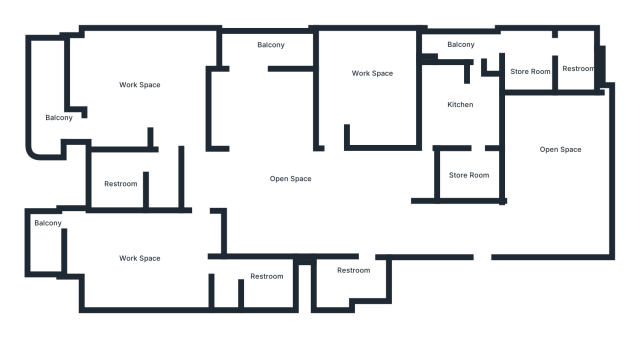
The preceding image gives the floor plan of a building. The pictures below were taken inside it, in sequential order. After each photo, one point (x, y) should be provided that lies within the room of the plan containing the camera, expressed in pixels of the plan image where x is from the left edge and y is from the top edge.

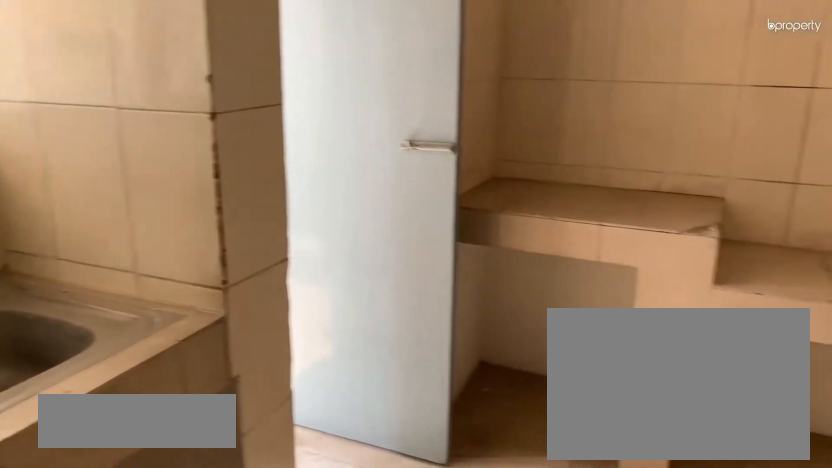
(469, 112)
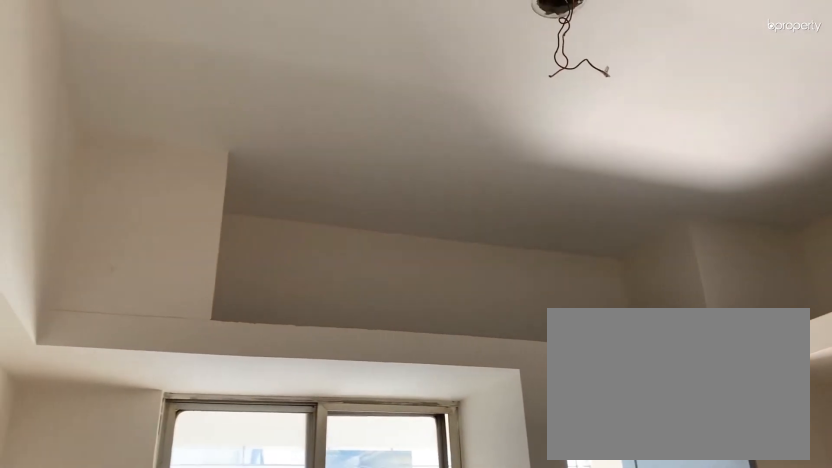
(469, 112)
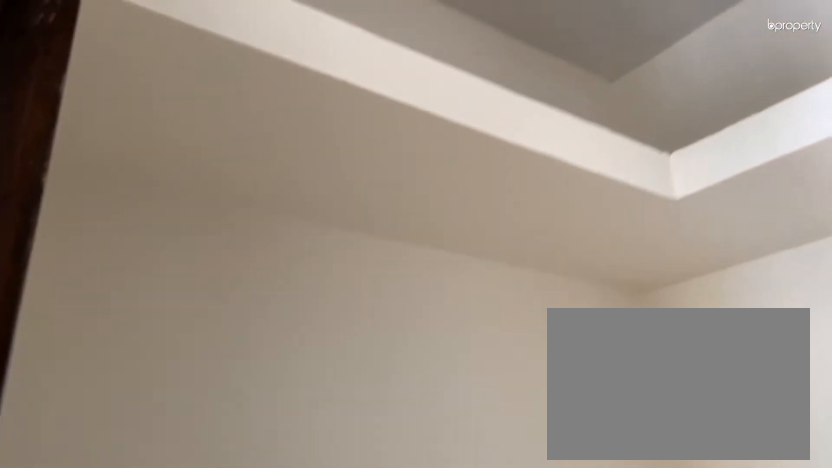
(470, 177)
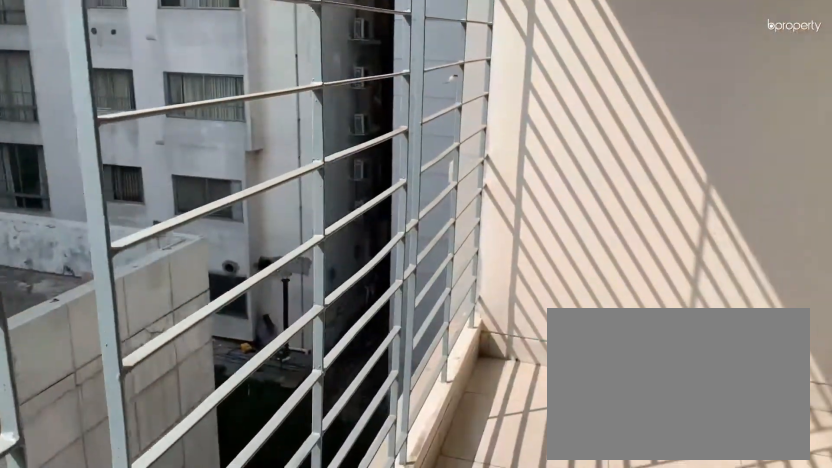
(262, 46)
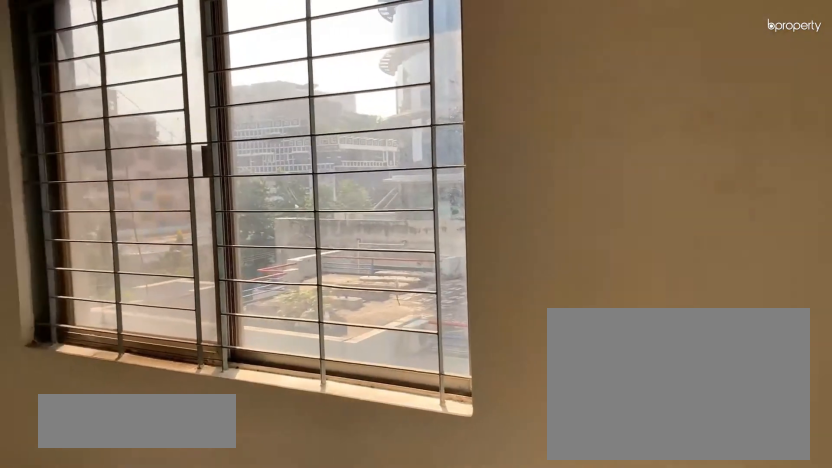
(151, 89)
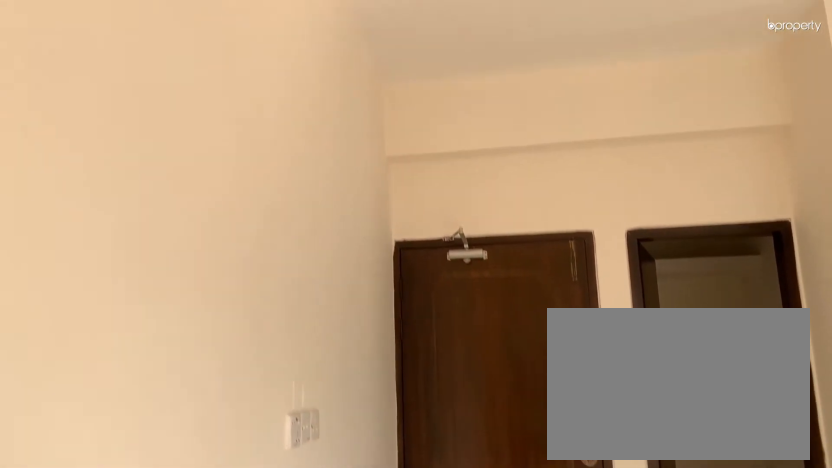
(151, 89)
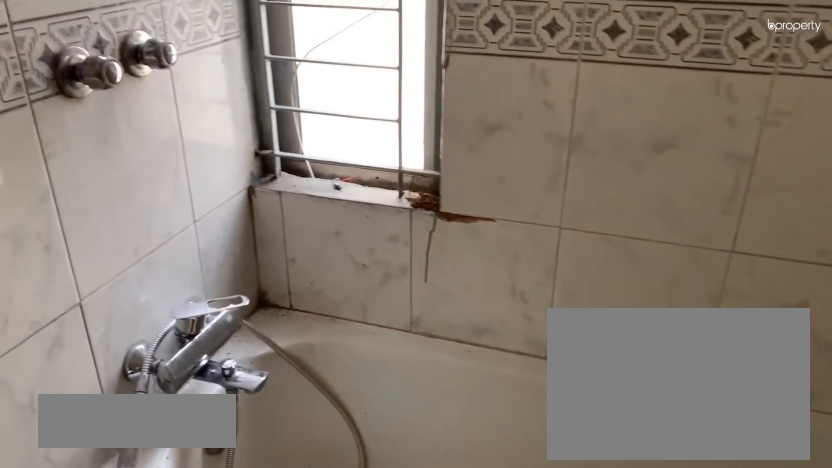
(126, 170)
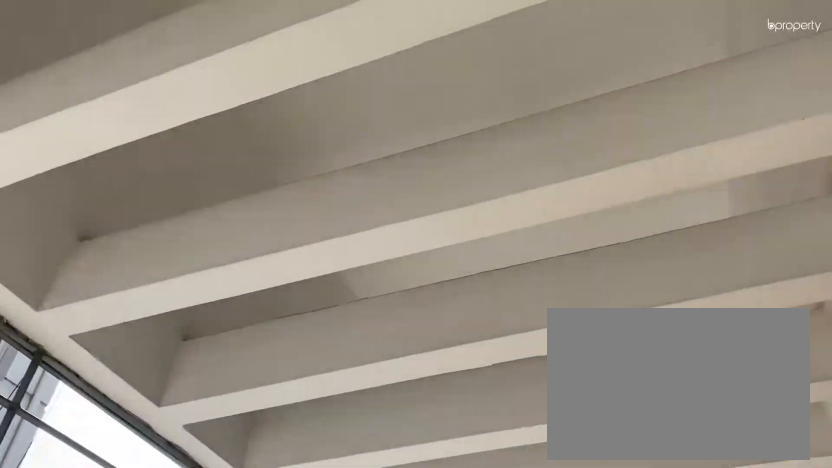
(47, 119)
